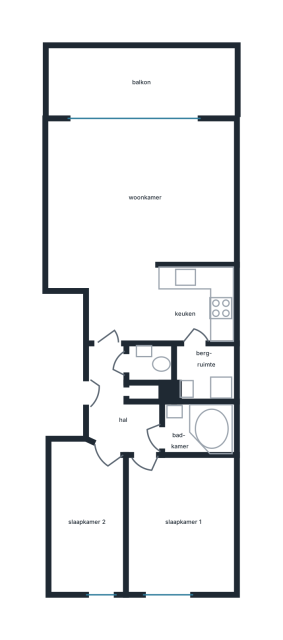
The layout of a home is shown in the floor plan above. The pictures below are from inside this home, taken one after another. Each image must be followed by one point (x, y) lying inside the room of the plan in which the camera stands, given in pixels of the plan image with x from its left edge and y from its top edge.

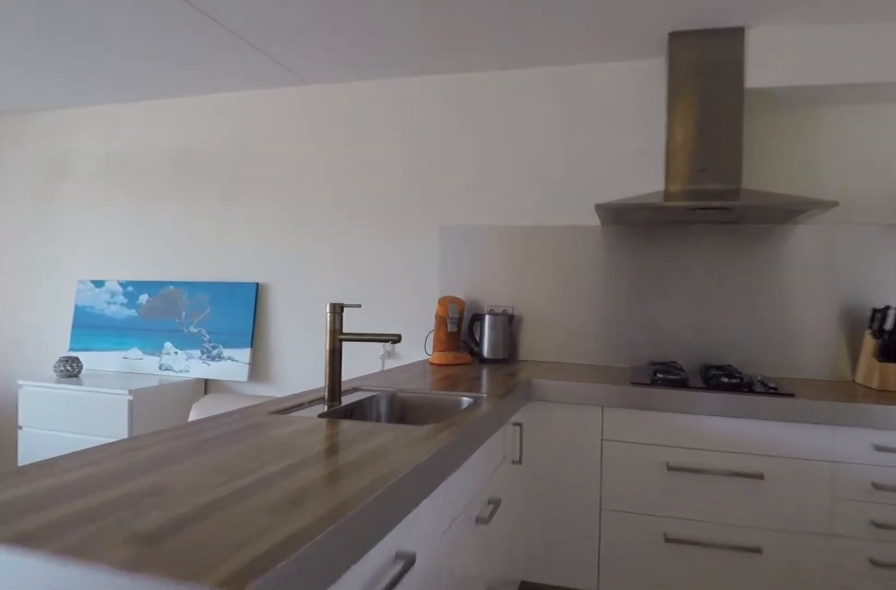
(152, 301)
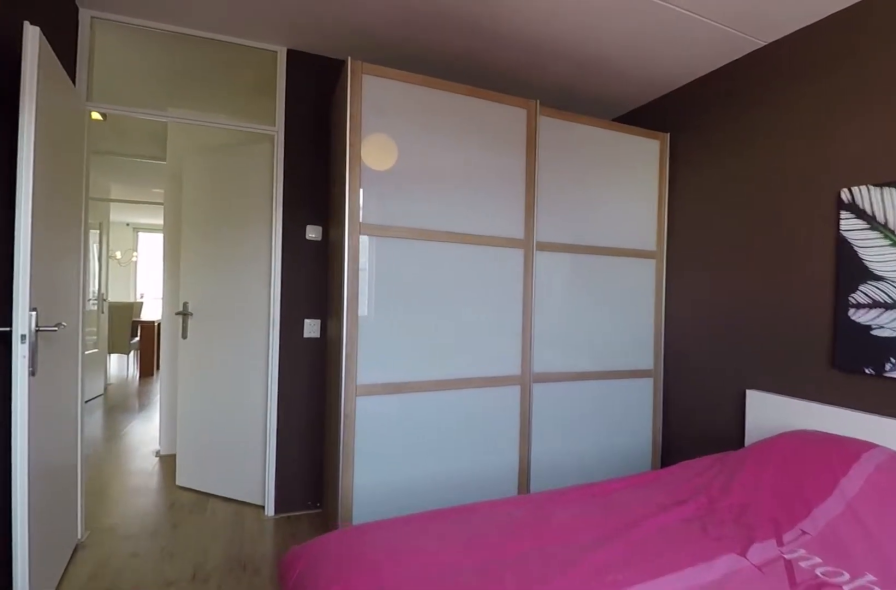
(179, 524)
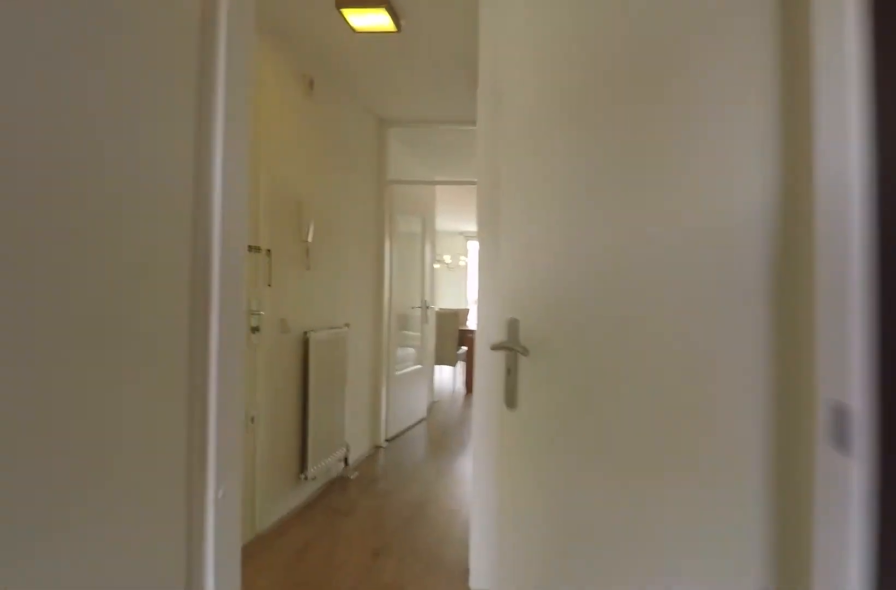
(179, 524)
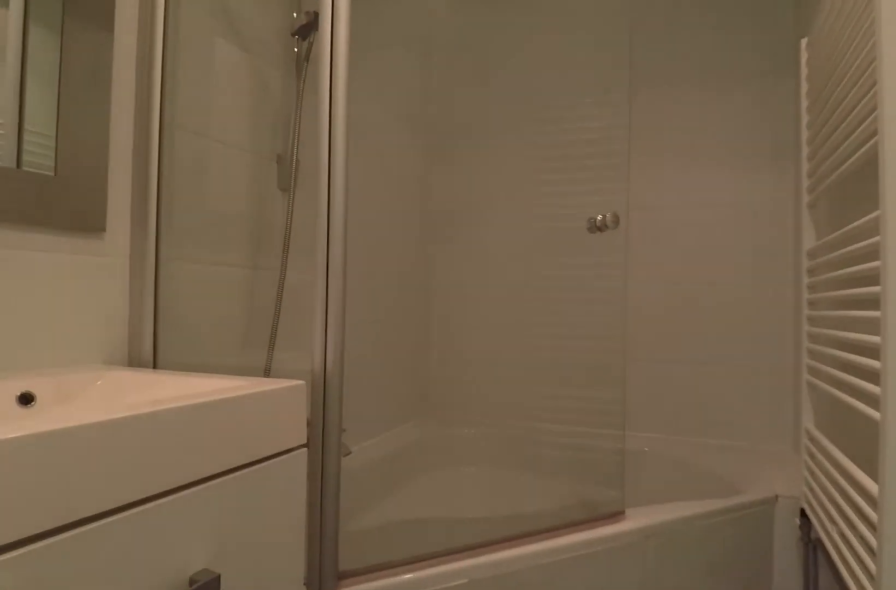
(197, 427)
